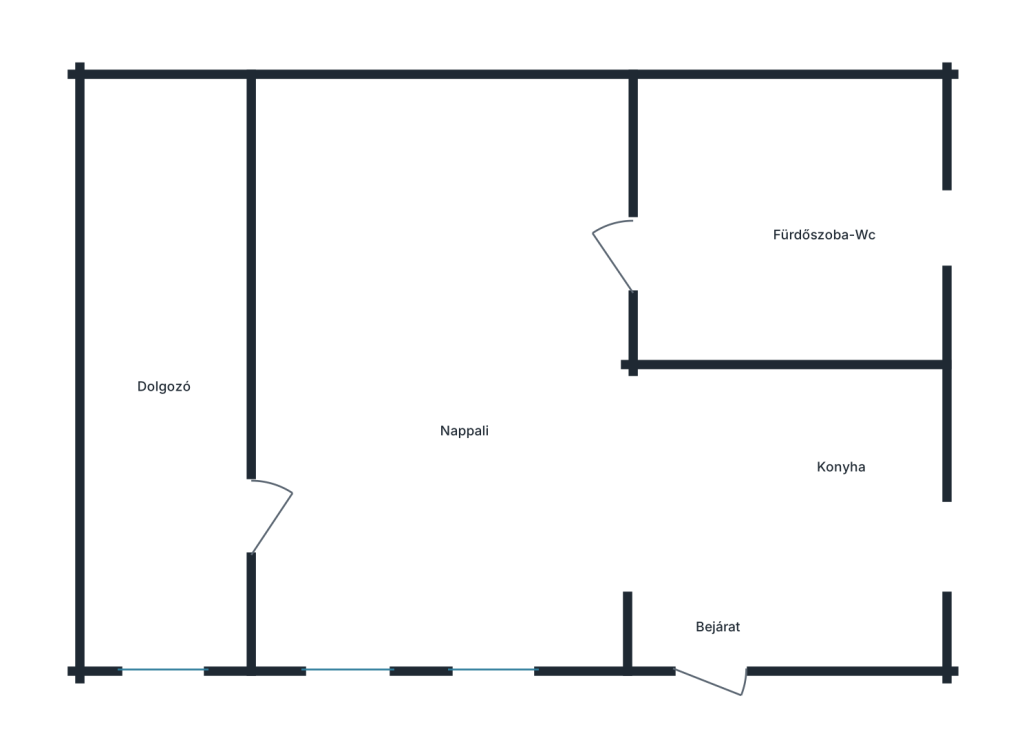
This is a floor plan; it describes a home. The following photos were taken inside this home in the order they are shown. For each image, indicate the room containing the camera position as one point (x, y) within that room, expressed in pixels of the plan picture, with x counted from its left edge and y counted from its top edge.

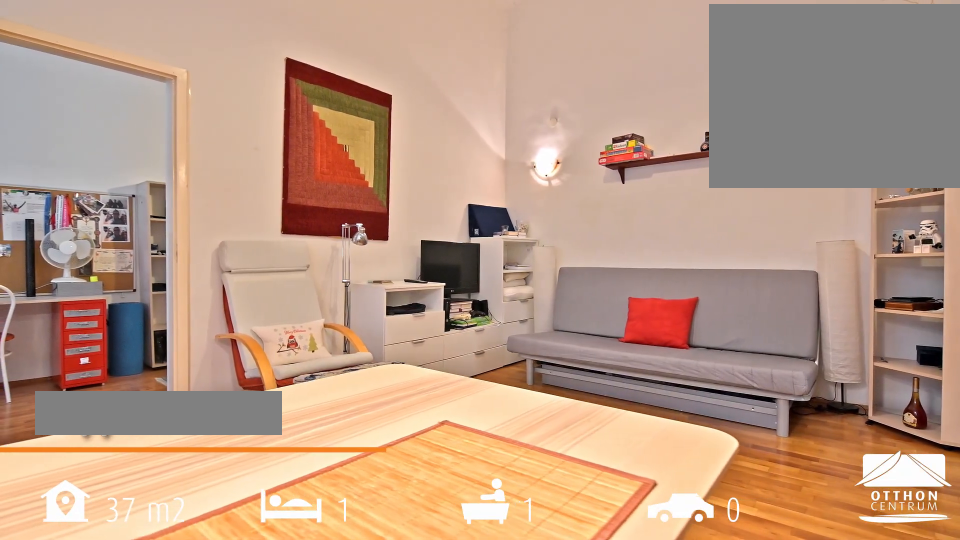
(440, 383)
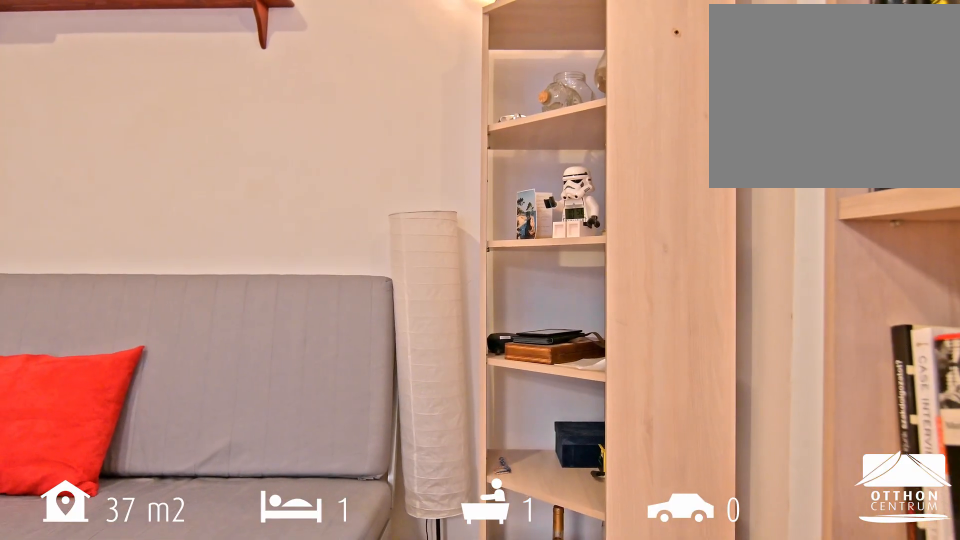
(440, 383)
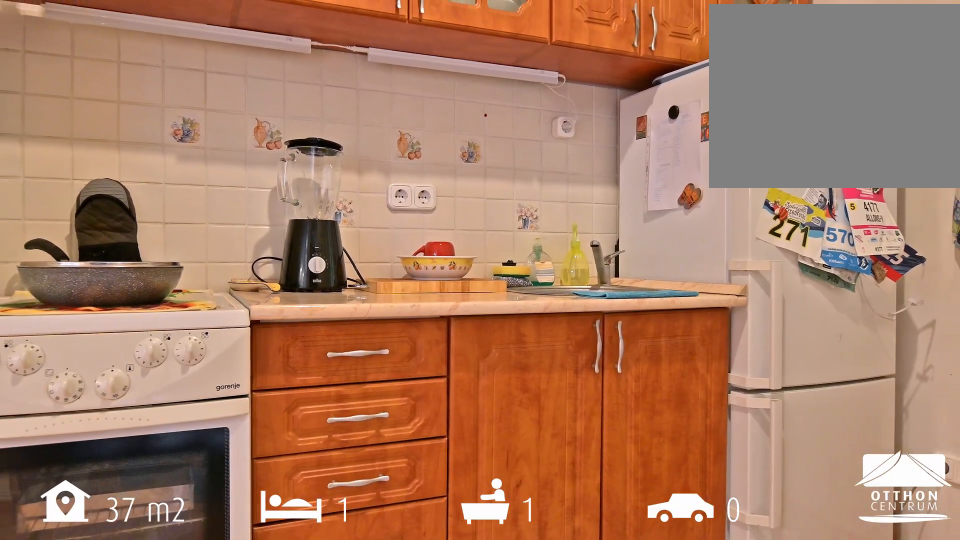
(786, 511)
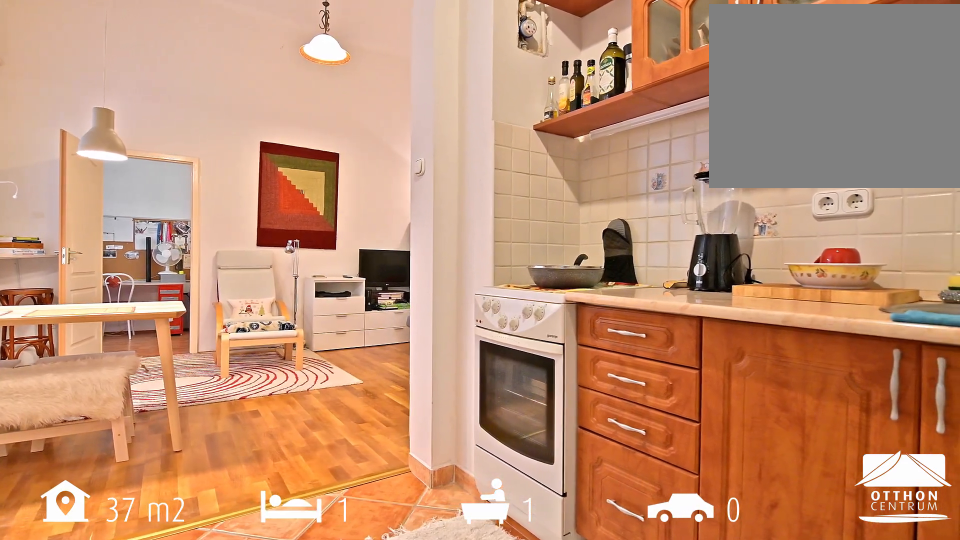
(786, 511)
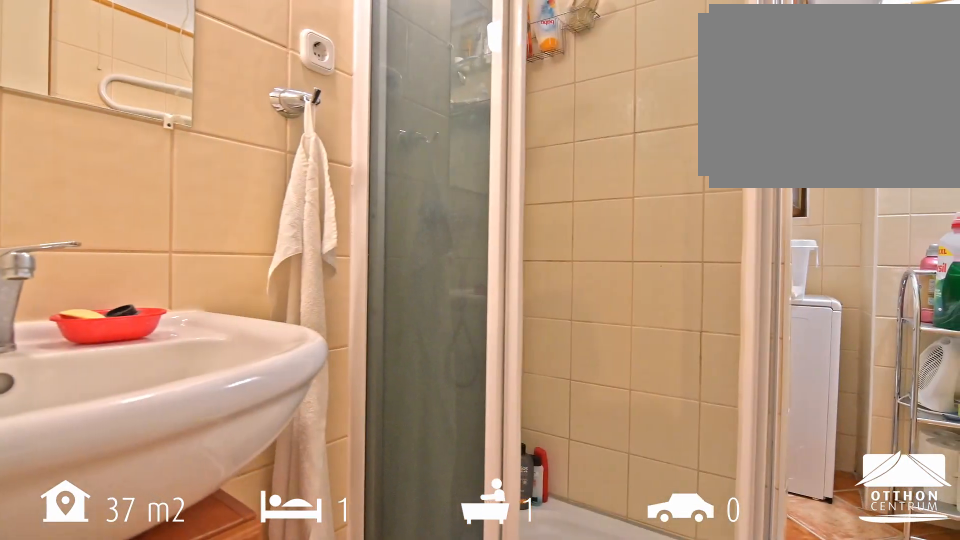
(792, 226)
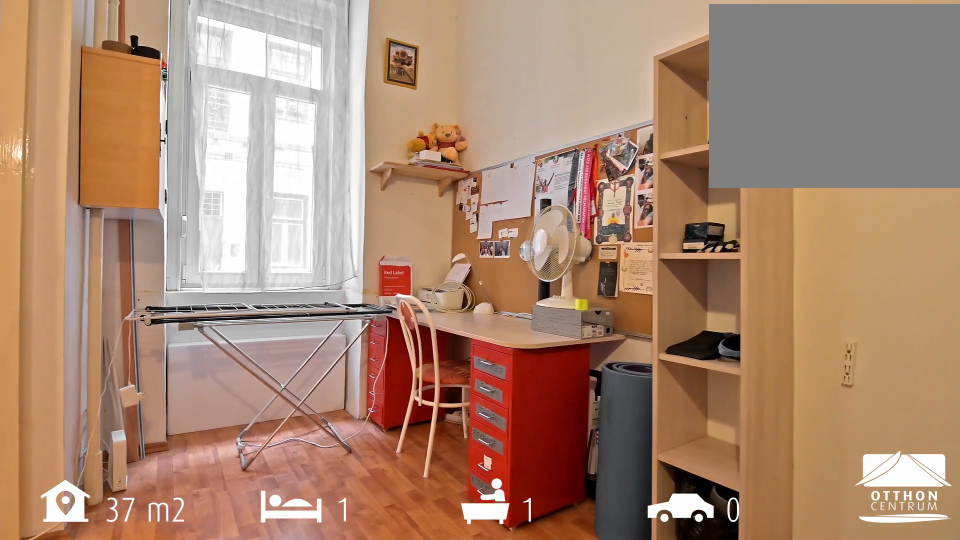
(166, 371)
